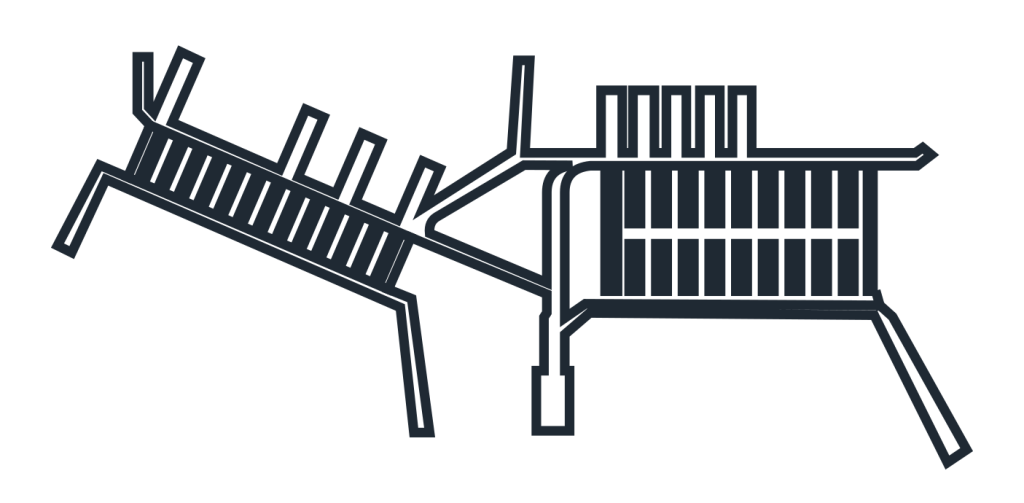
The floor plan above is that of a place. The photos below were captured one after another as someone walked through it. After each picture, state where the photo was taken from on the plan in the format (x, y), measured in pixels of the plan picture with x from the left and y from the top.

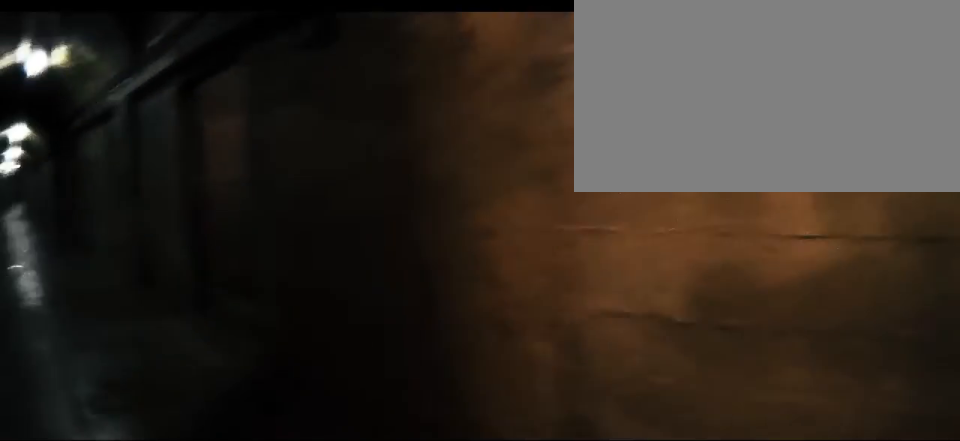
(755, 164)
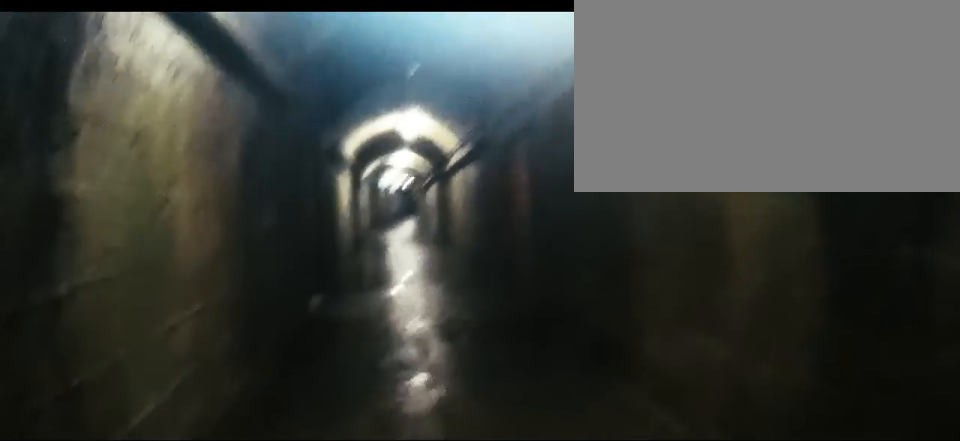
(733, 160)
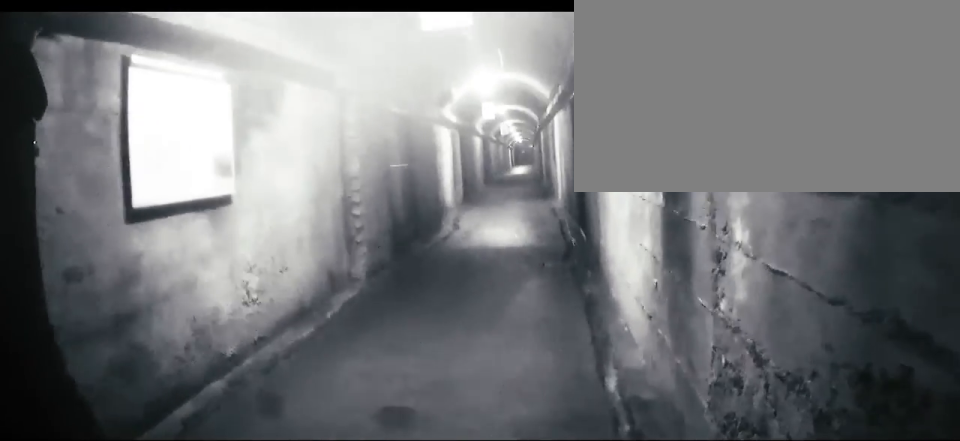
(386, 228)
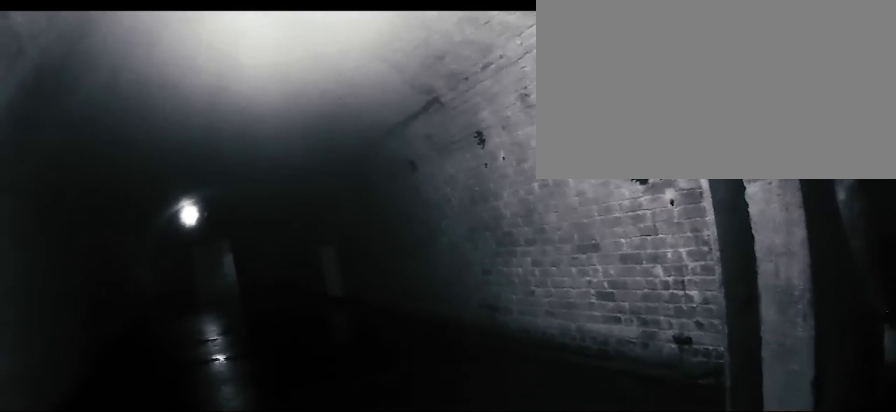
(276, 171)
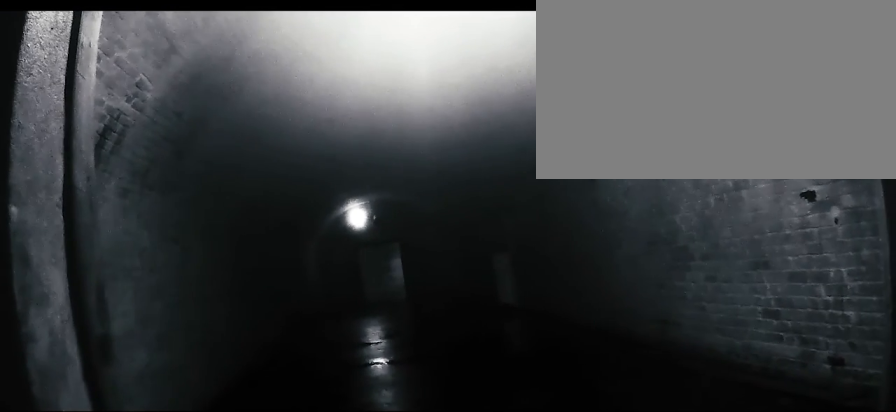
(261, 166)
